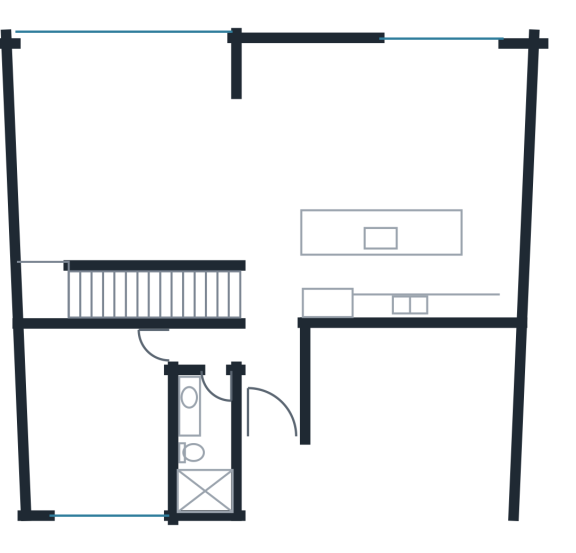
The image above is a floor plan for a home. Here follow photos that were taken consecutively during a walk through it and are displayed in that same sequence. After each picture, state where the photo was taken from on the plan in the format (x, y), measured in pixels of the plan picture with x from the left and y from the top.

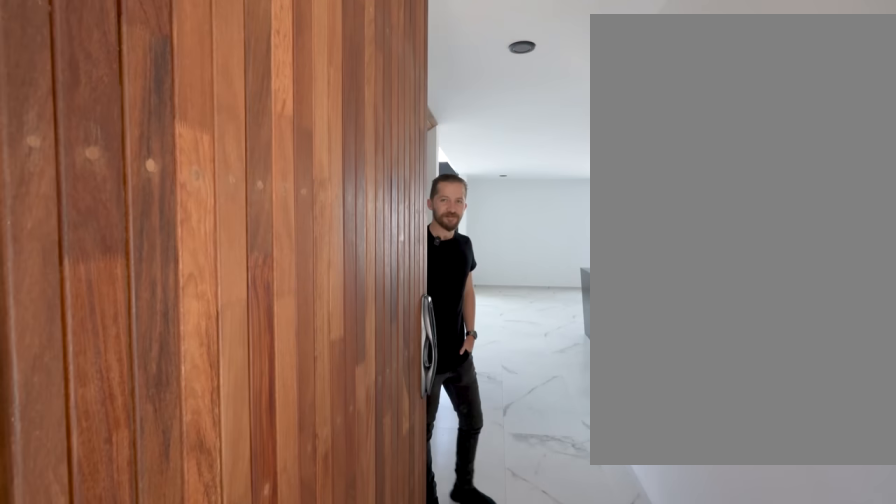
(266, 460)
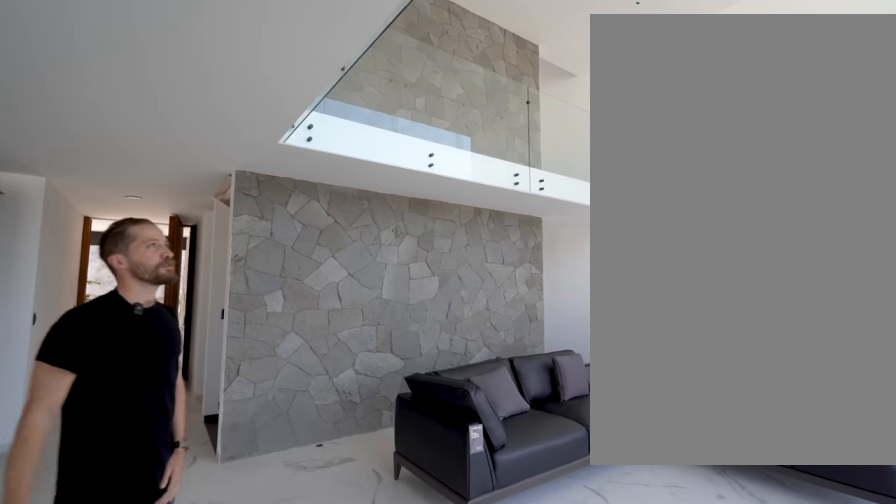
(302, 107)
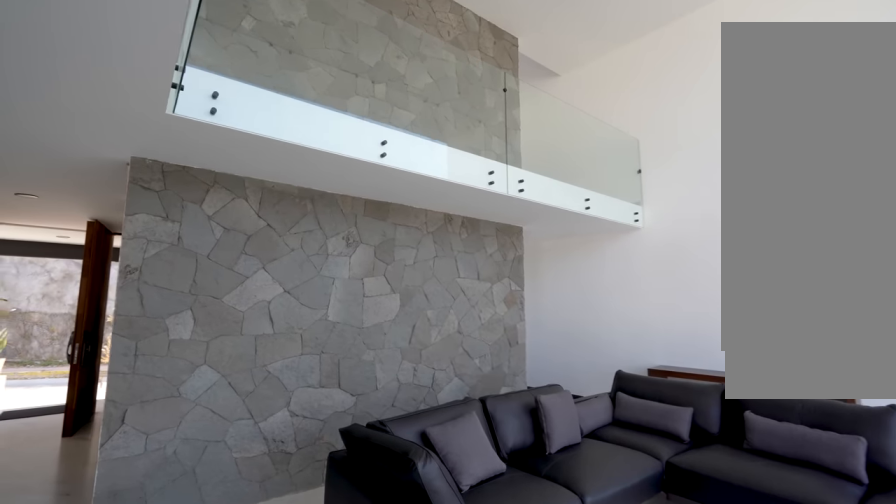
(312, 105)
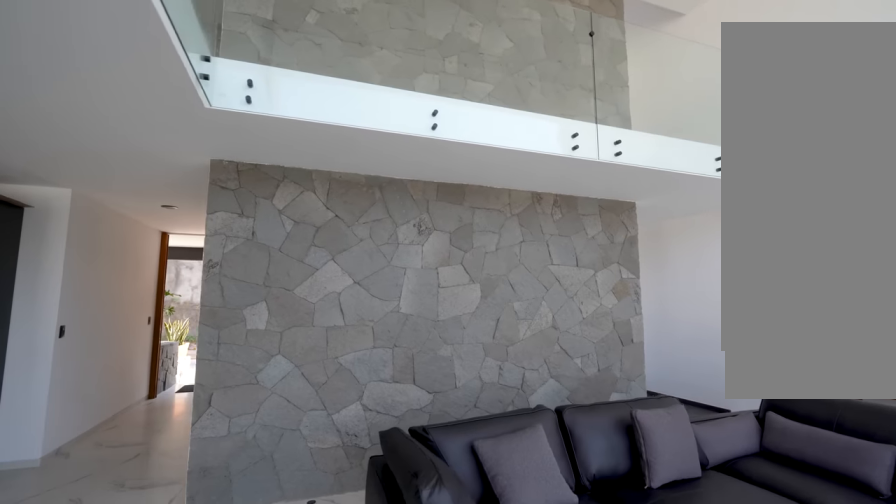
(298, 113)
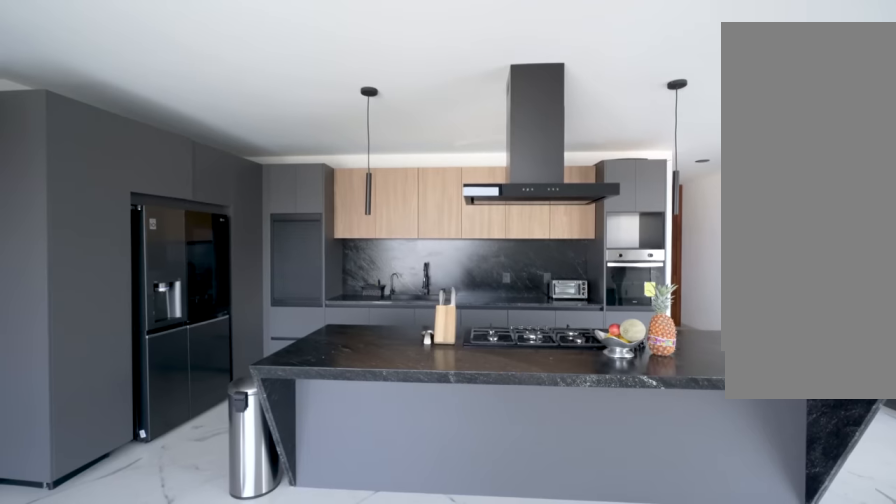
(352, 176)
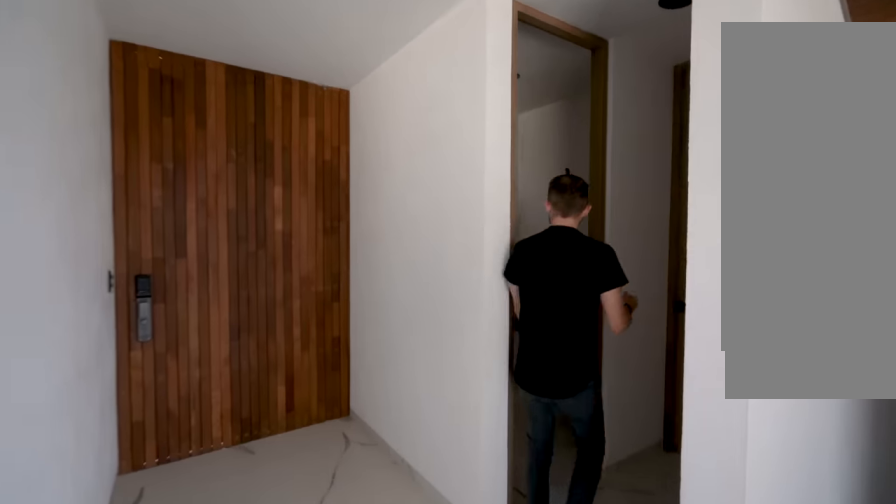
(261, 232)
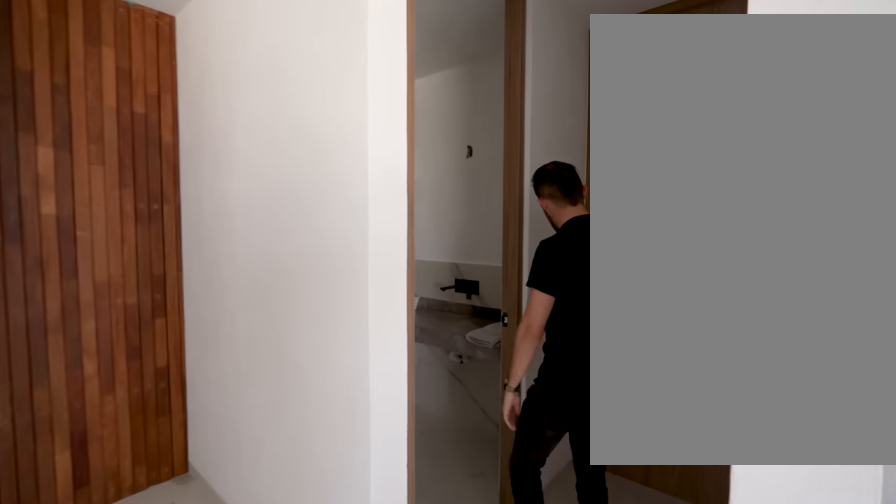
(256, 282)
